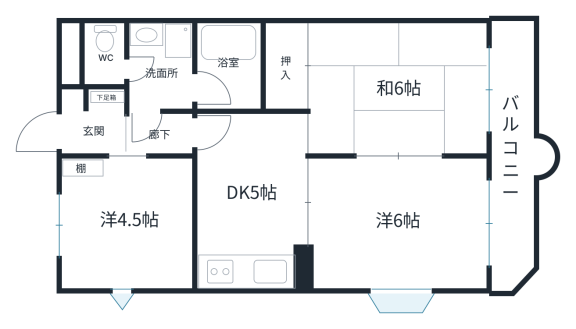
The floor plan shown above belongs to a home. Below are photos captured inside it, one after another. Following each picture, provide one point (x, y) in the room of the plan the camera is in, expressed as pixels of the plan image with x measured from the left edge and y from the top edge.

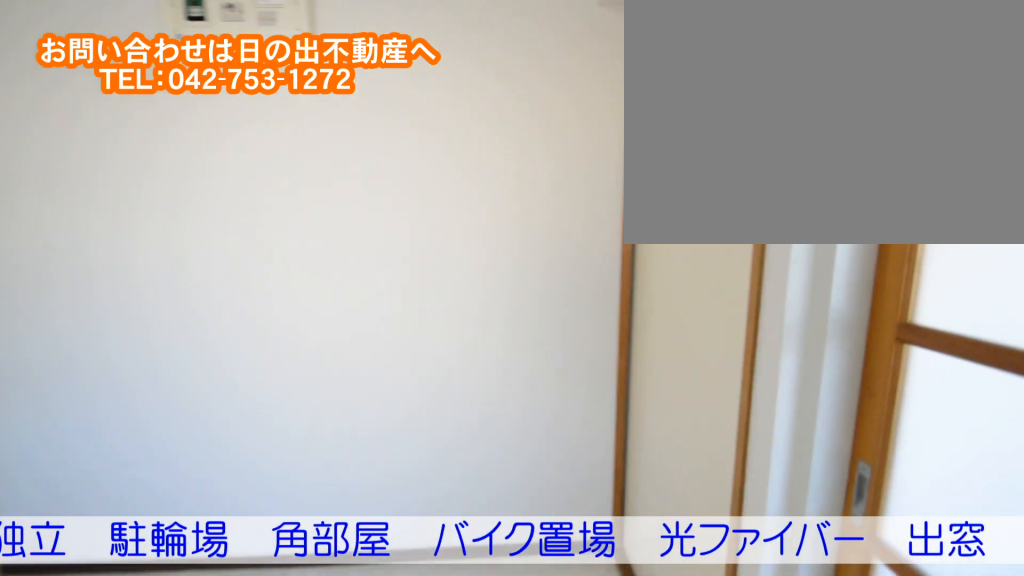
(258, 218)
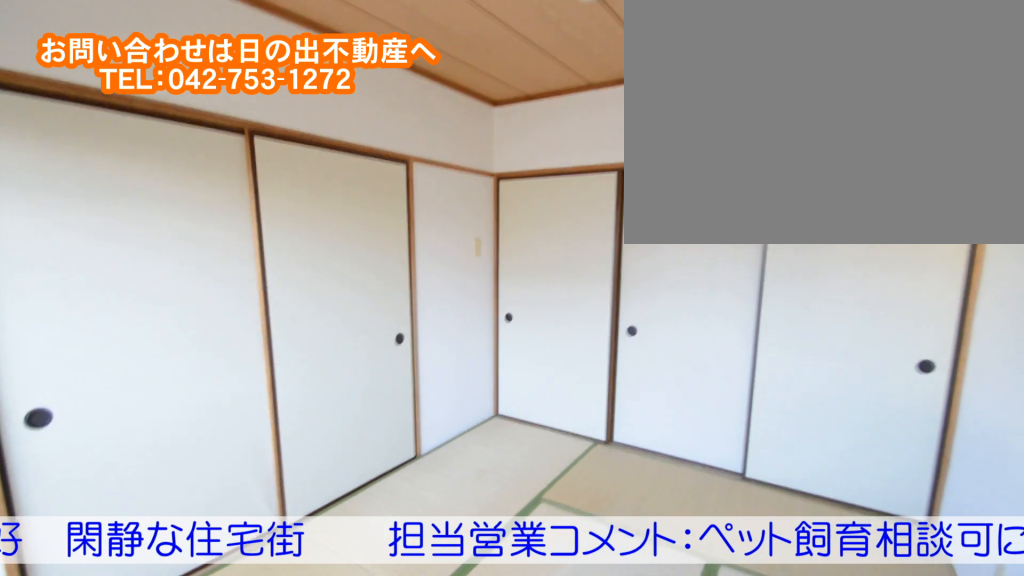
(394, 113)
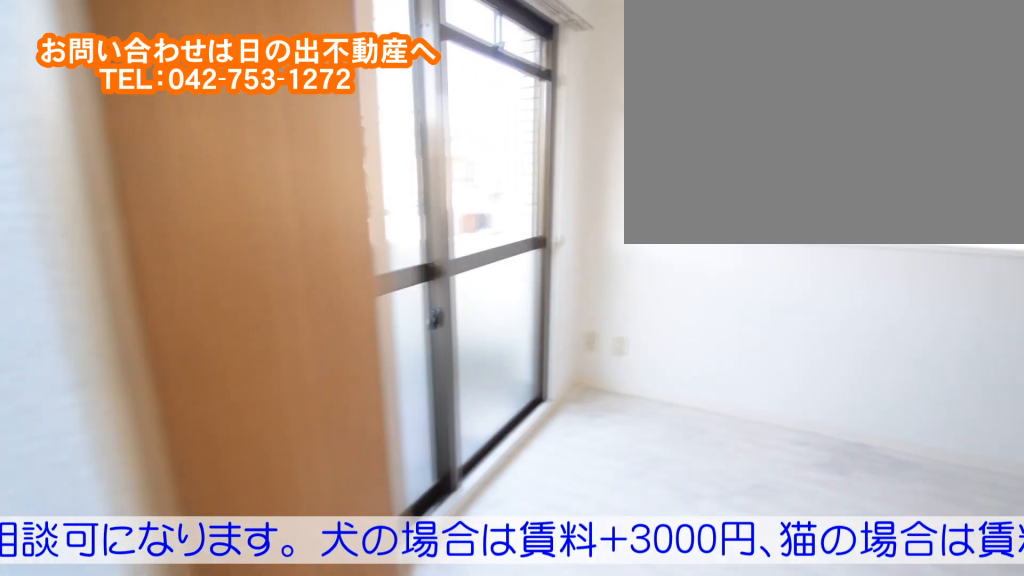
(403, 239)
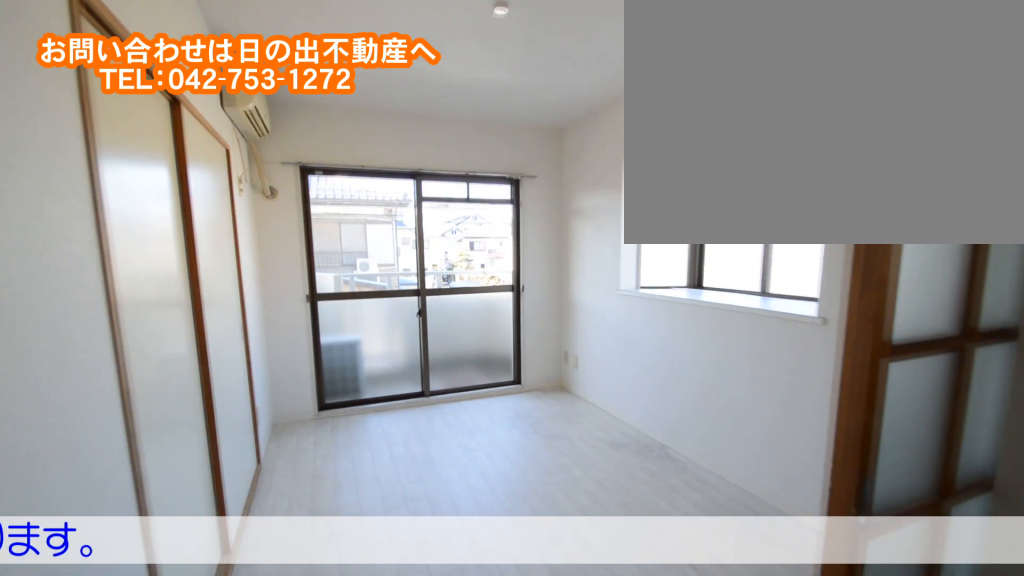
(403, 239)
